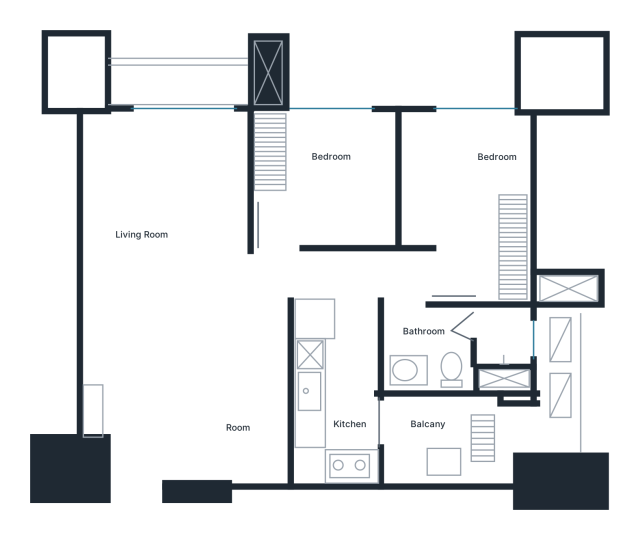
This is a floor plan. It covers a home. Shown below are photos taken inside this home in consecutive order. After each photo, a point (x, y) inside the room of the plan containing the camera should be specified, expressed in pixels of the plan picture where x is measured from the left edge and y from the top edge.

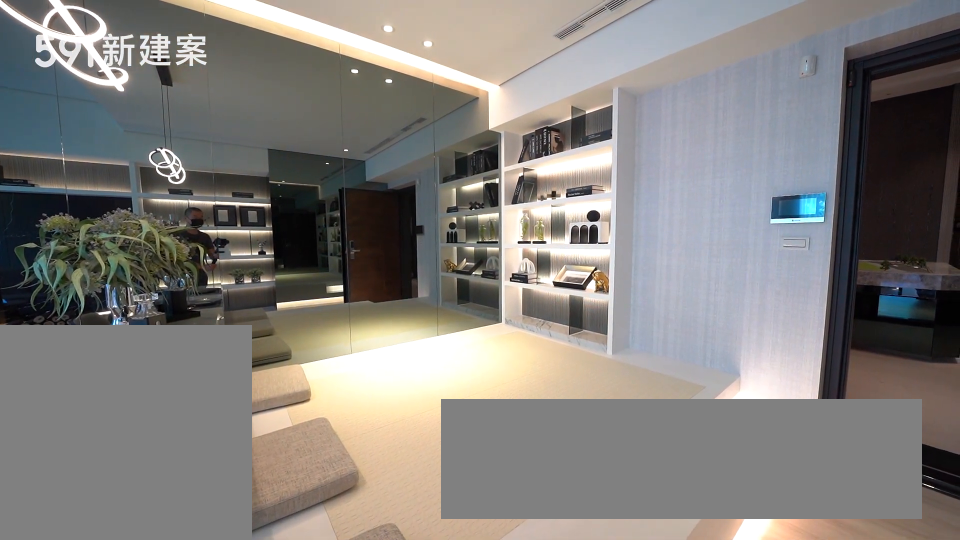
(234, 425)
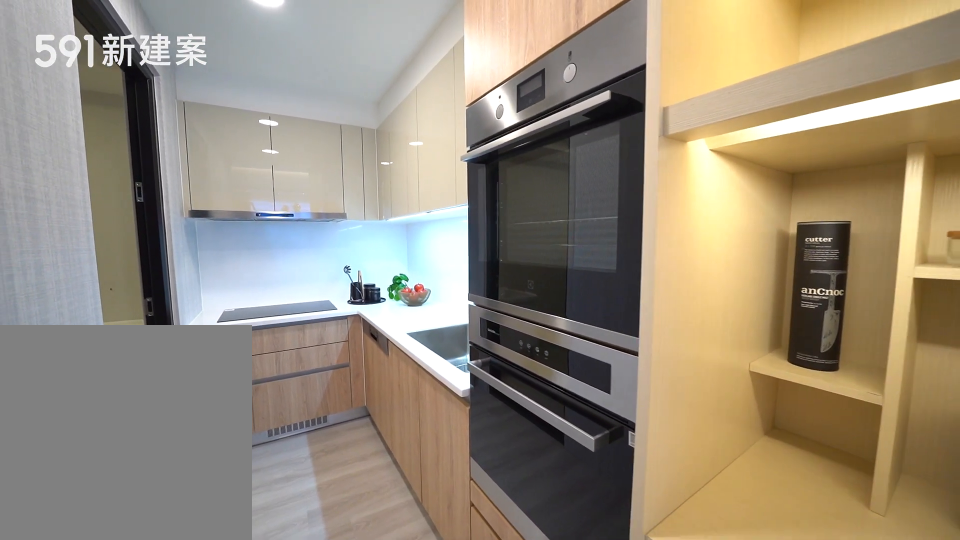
(337, 391)
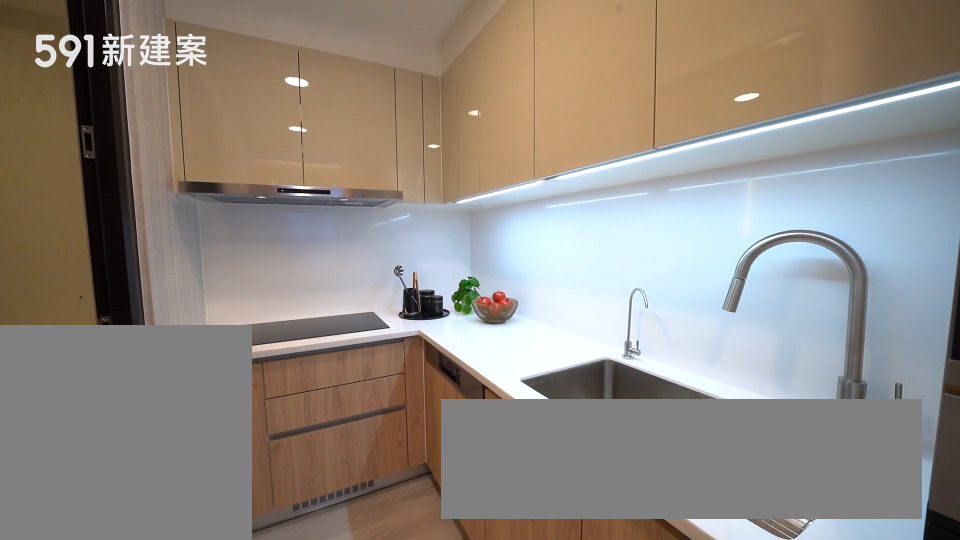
(337, 391)
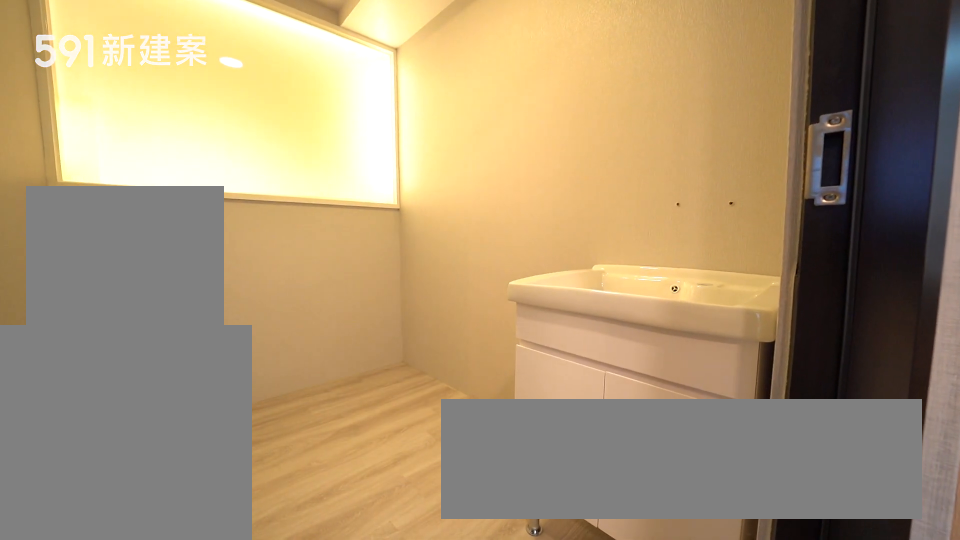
(454, 442)
